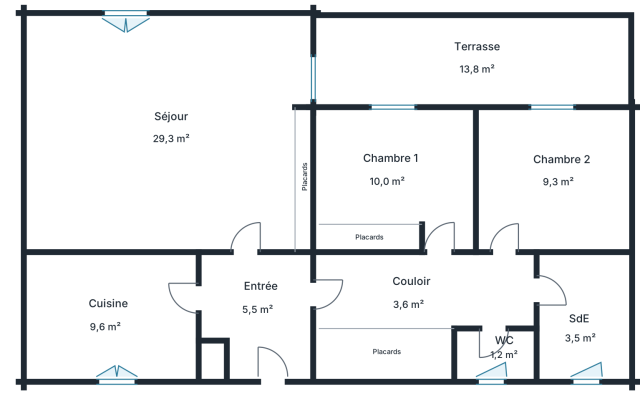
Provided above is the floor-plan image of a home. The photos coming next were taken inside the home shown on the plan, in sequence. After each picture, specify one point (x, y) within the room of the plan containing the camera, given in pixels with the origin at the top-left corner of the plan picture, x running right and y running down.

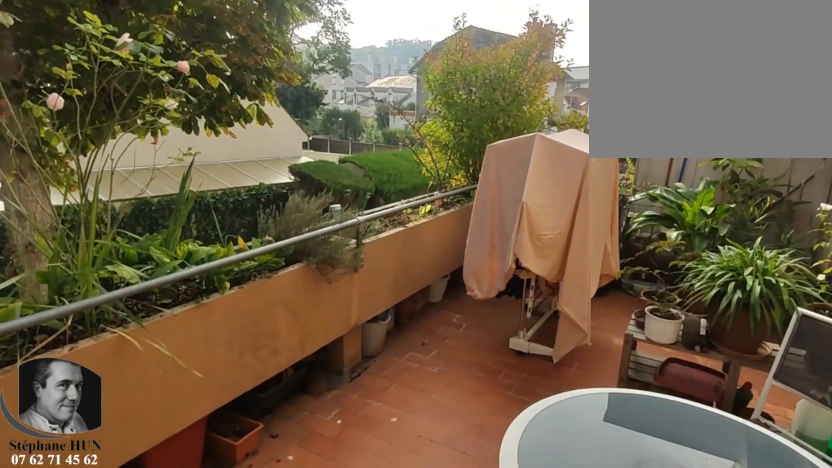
(475, 56)
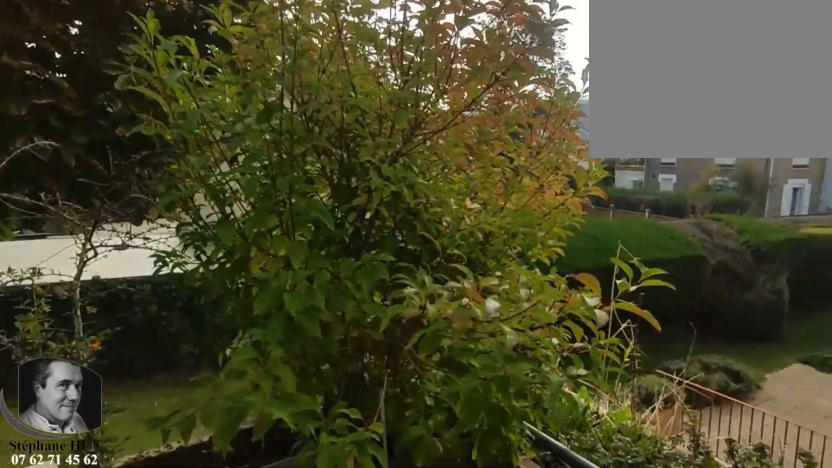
(475, 56)
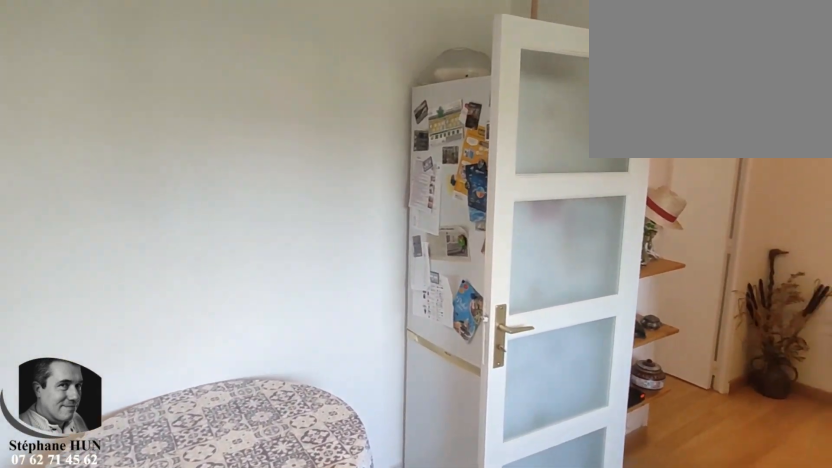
(111, 316)
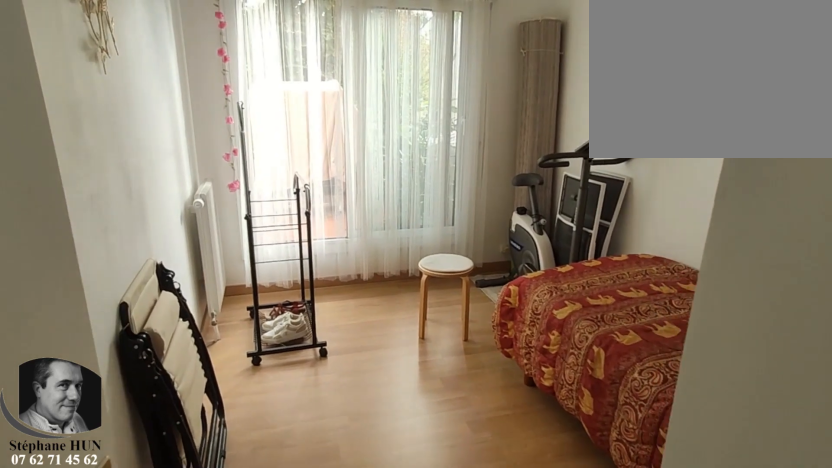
(554, 182)
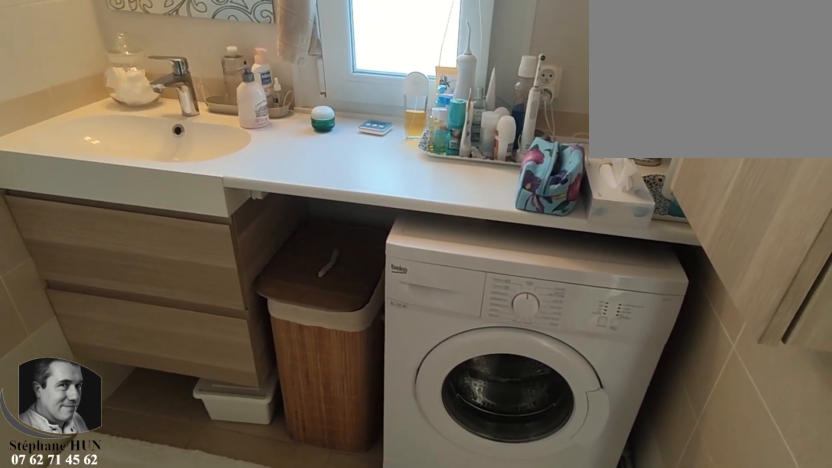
(582, 316)
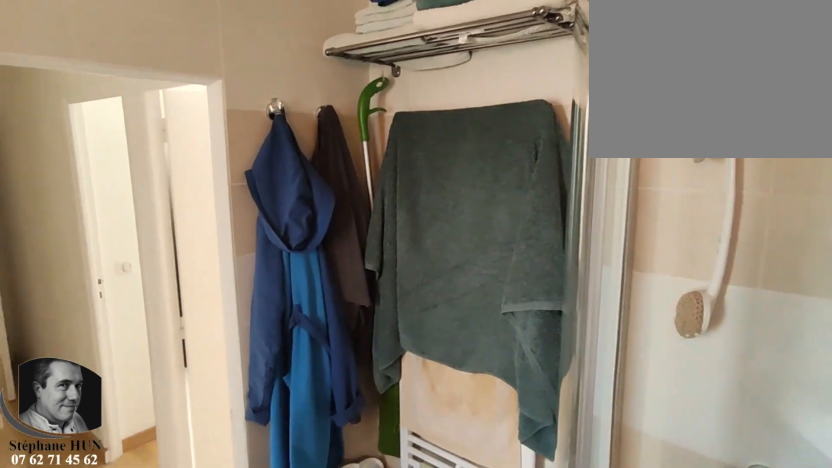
(582, 316)
